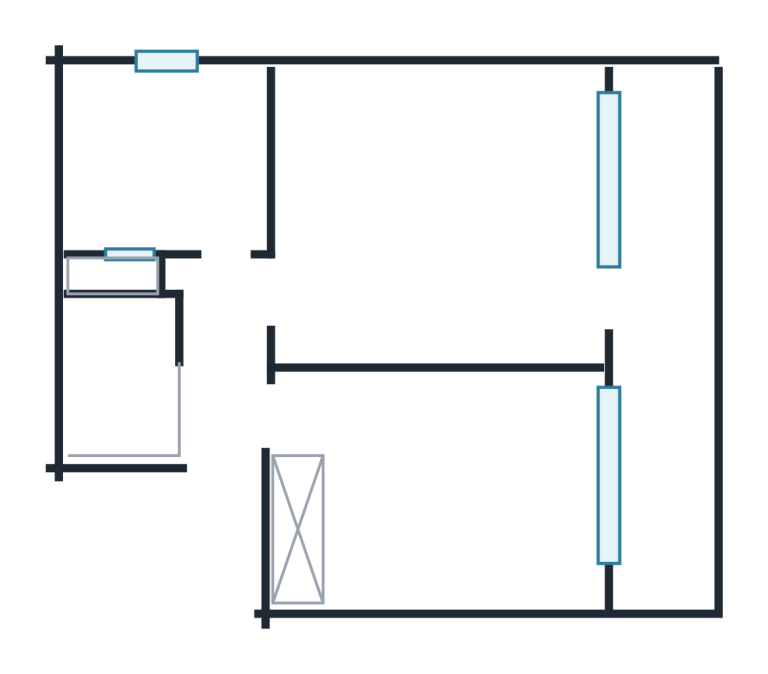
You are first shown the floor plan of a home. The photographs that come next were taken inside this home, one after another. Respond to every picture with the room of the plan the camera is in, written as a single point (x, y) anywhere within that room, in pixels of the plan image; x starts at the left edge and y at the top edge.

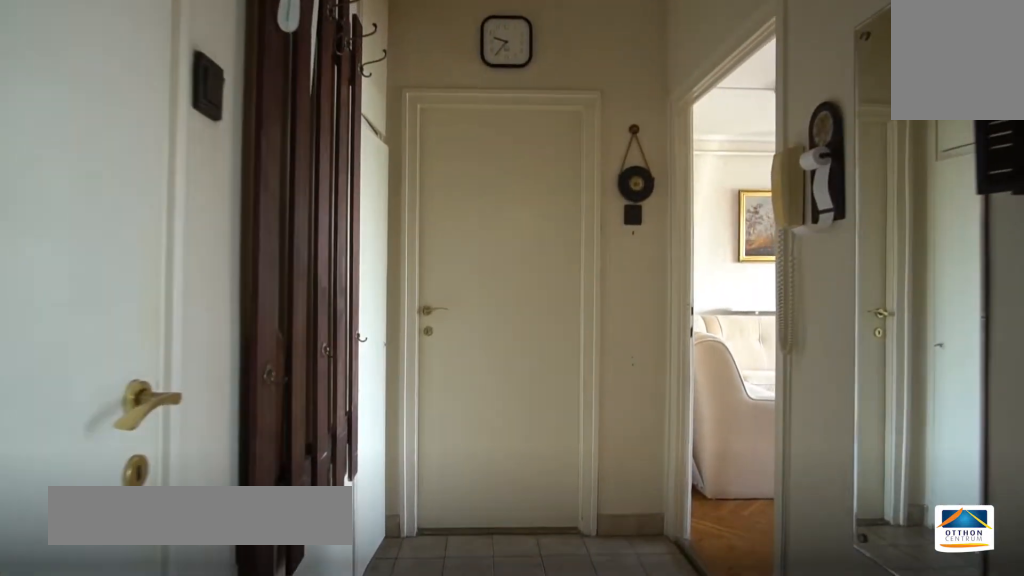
(224, 388)
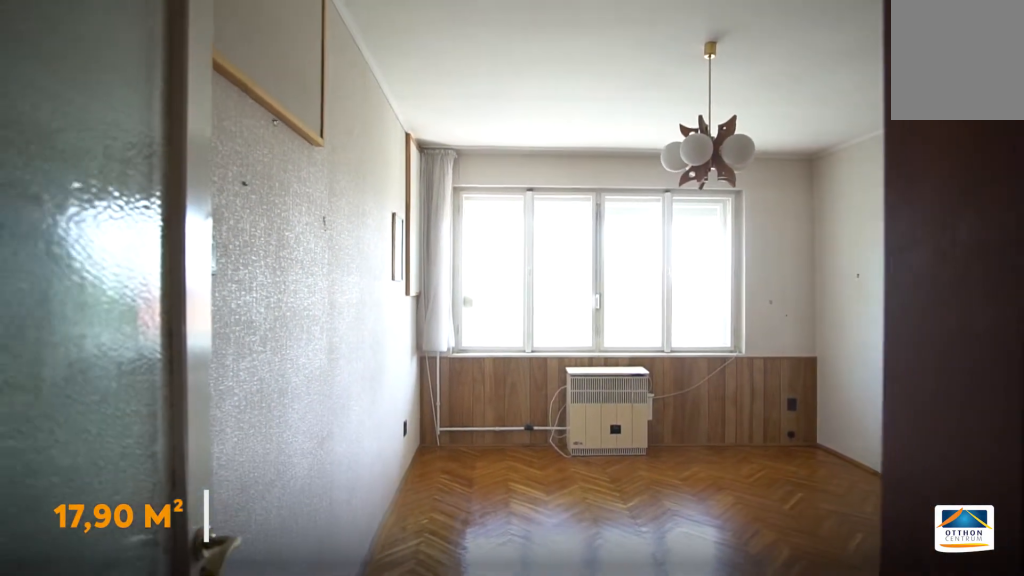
(442, 485)
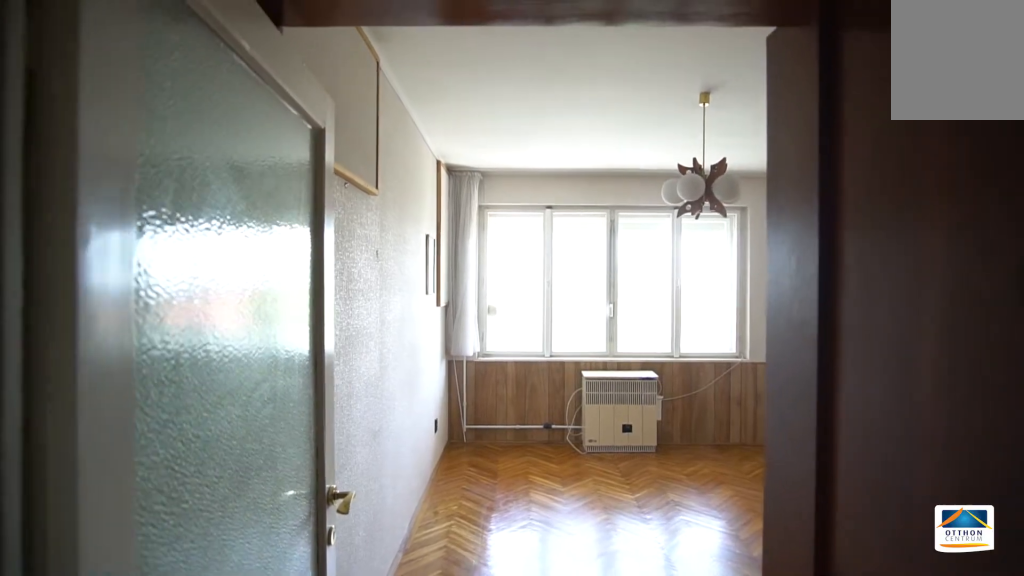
(443, 486)
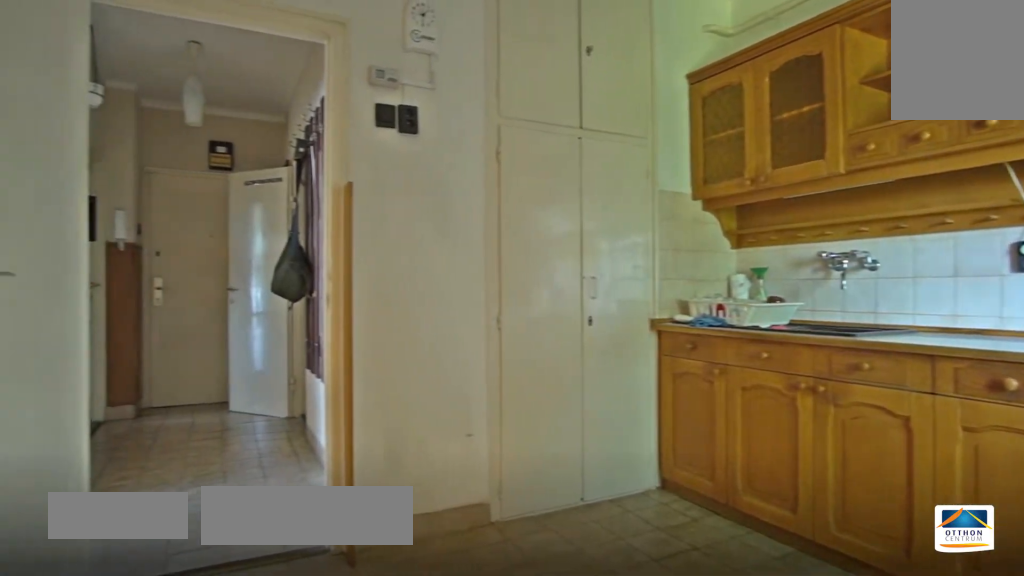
(179, 161)
